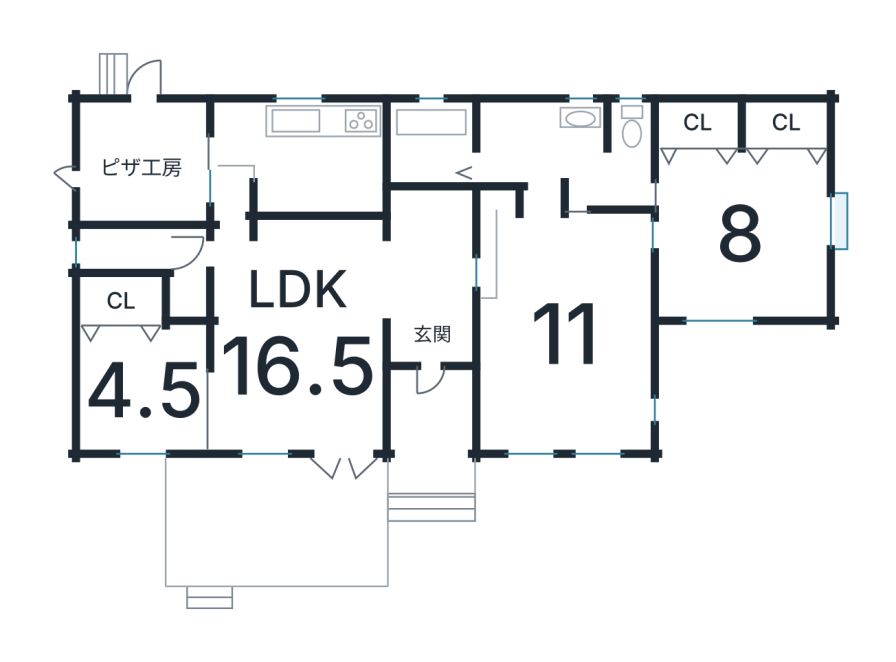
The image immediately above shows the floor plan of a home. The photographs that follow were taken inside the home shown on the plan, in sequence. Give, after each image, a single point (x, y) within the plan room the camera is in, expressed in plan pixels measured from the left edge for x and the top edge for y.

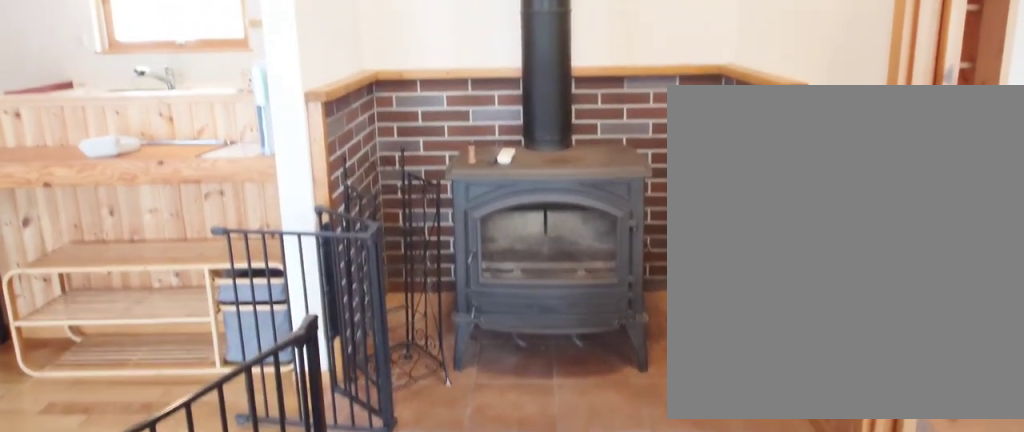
(424, 298)
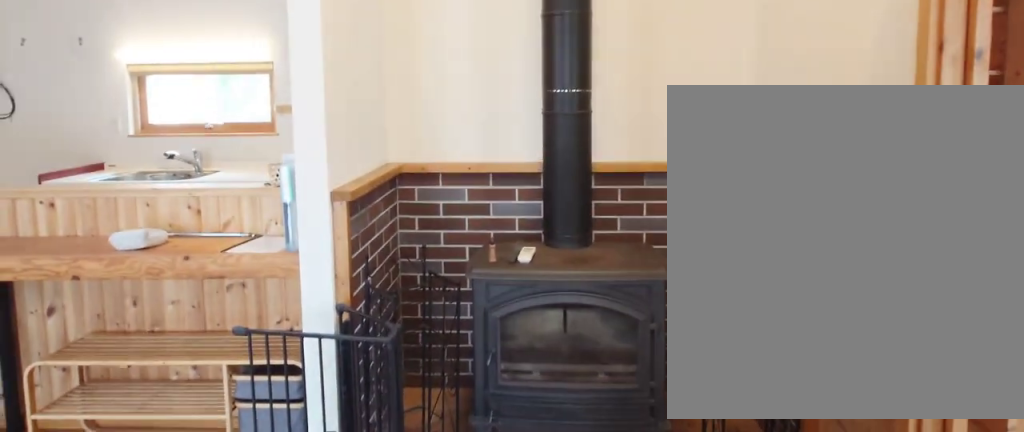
(424, 298)
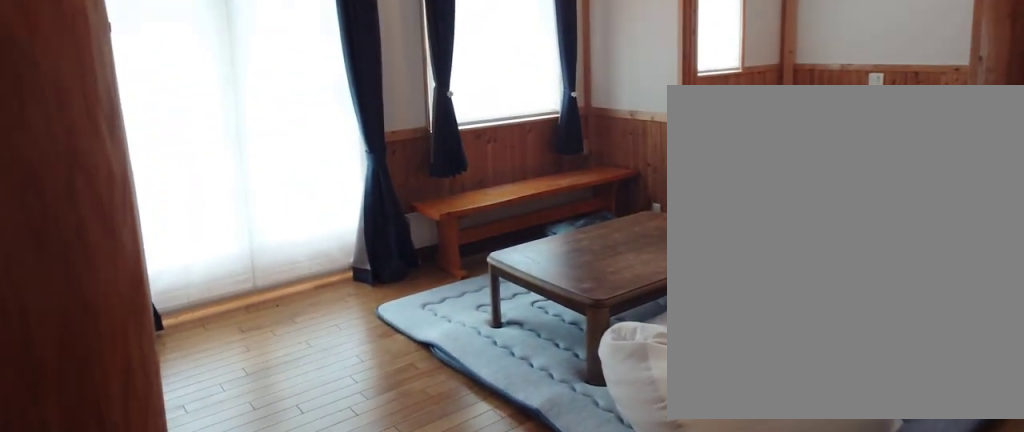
(292, 344)
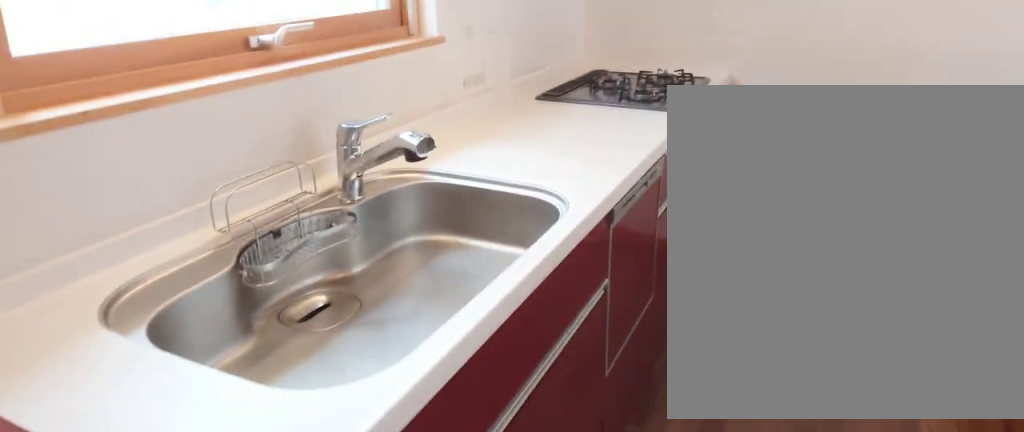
(301, 168)
